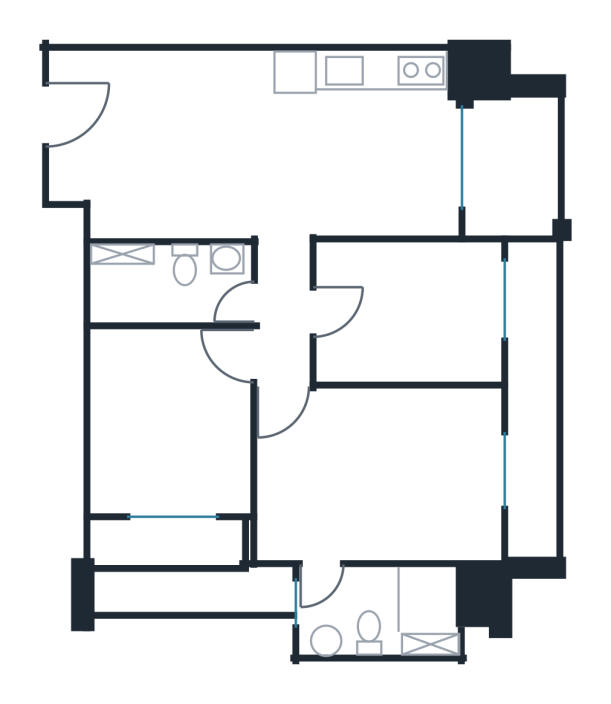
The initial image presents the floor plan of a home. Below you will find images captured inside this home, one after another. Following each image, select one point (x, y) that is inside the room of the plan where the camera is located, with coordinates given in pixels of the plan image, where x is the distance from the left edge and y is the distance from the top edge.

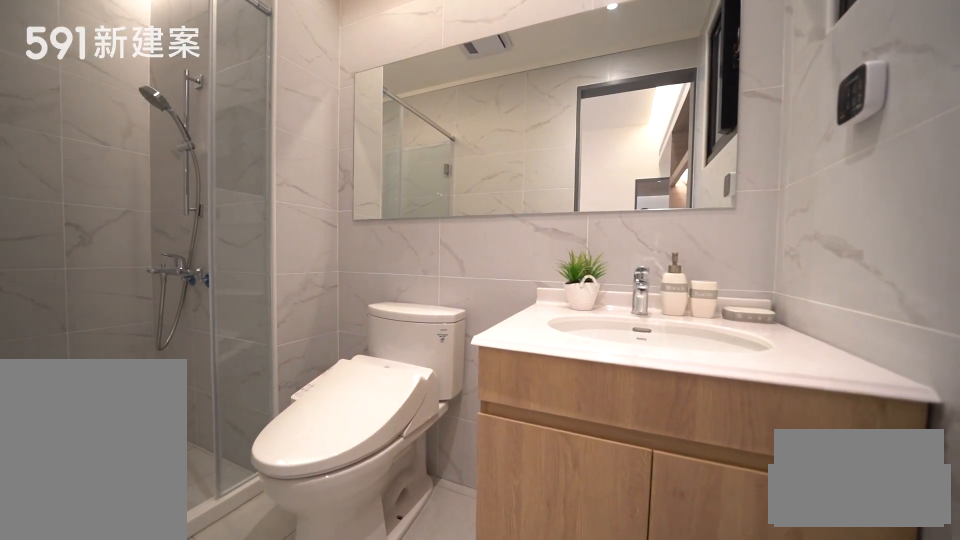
(376, 610)
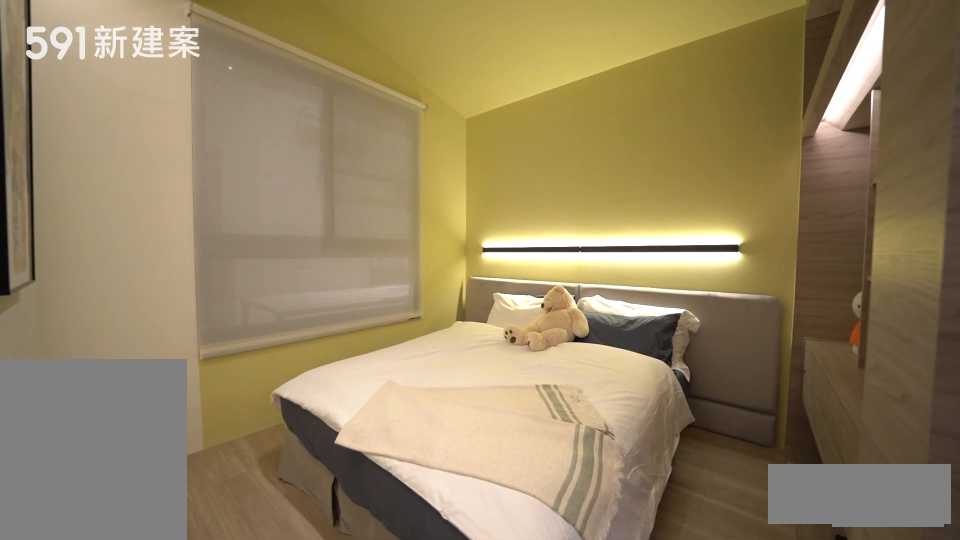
(172, 420)
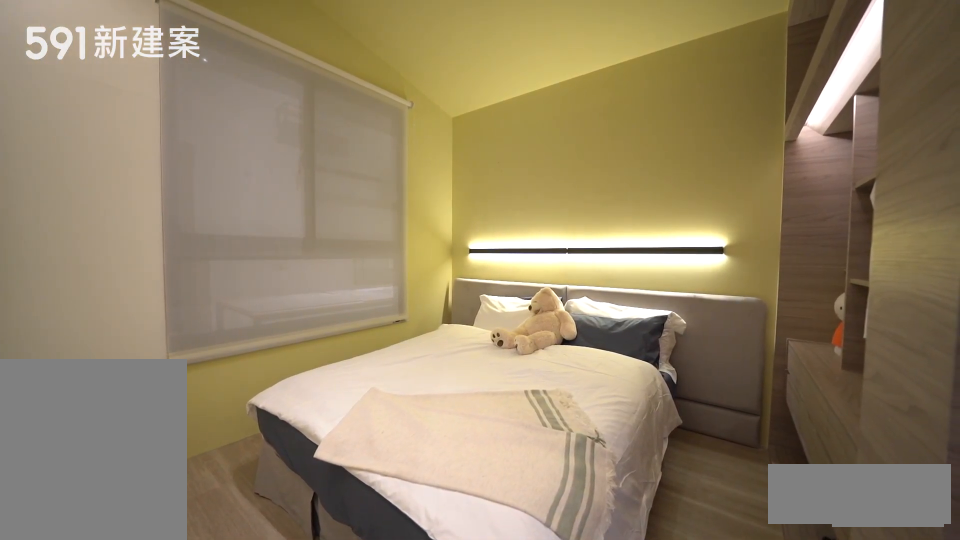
(172, 420)
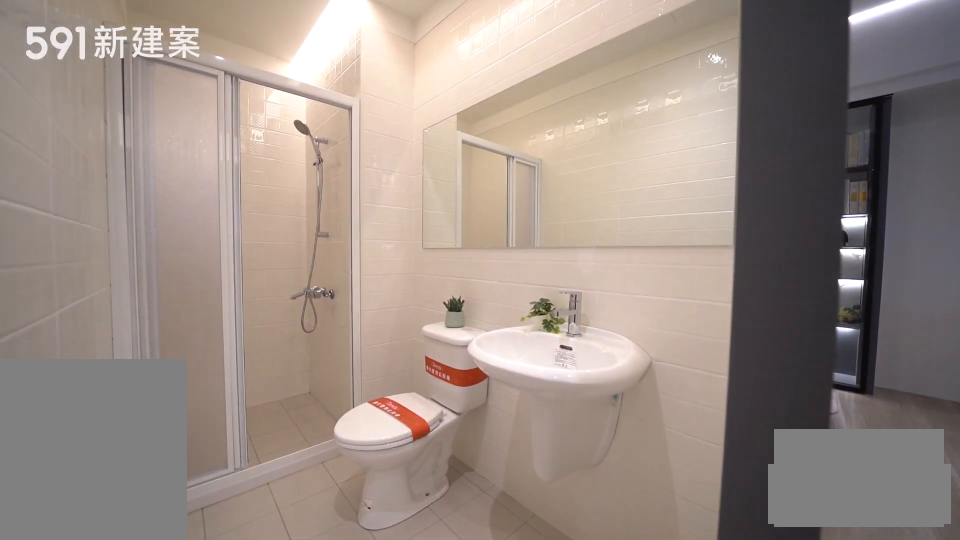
(169, 285)
